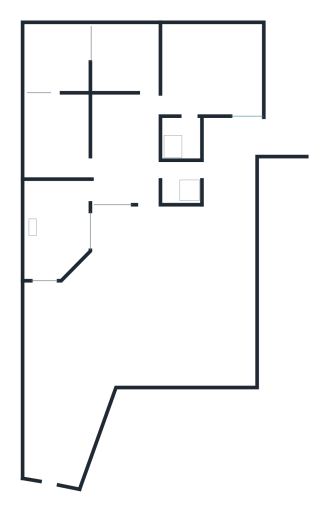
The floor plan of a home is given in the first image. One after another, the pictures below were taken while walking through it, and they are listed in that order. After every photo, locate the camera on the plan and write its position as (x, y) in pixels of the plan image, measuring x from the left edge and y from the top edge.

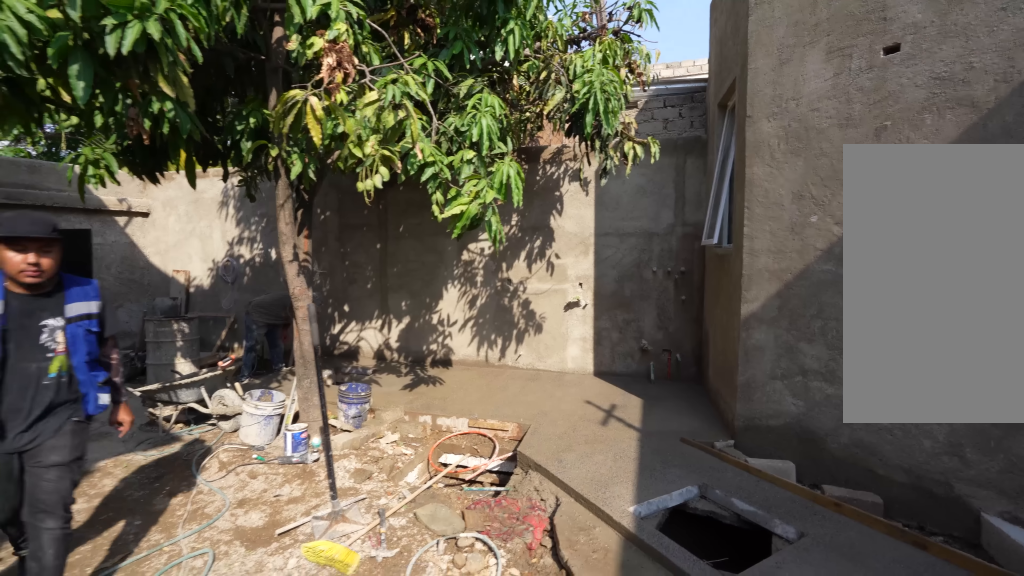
(146, 338)
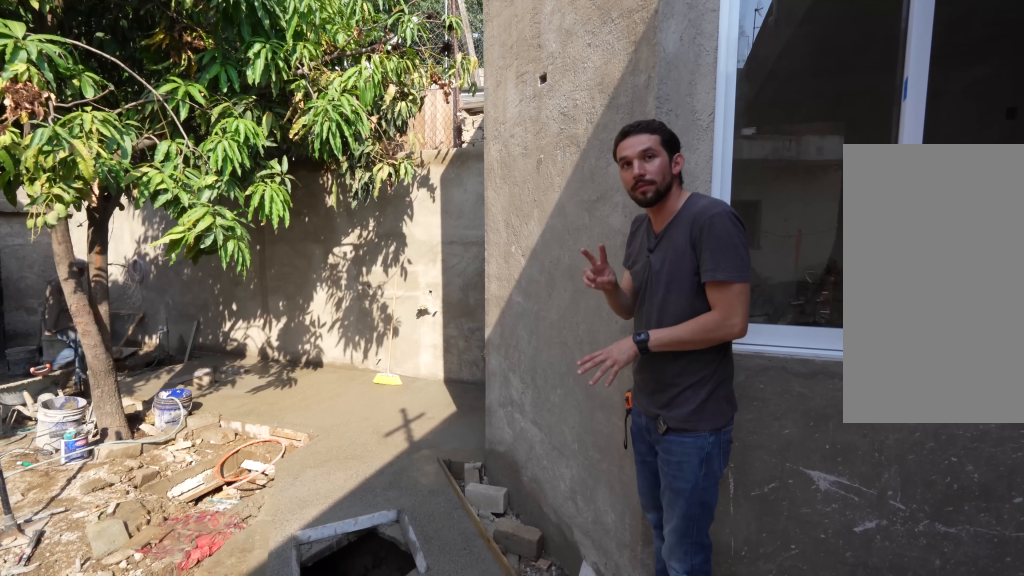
(126, 250)
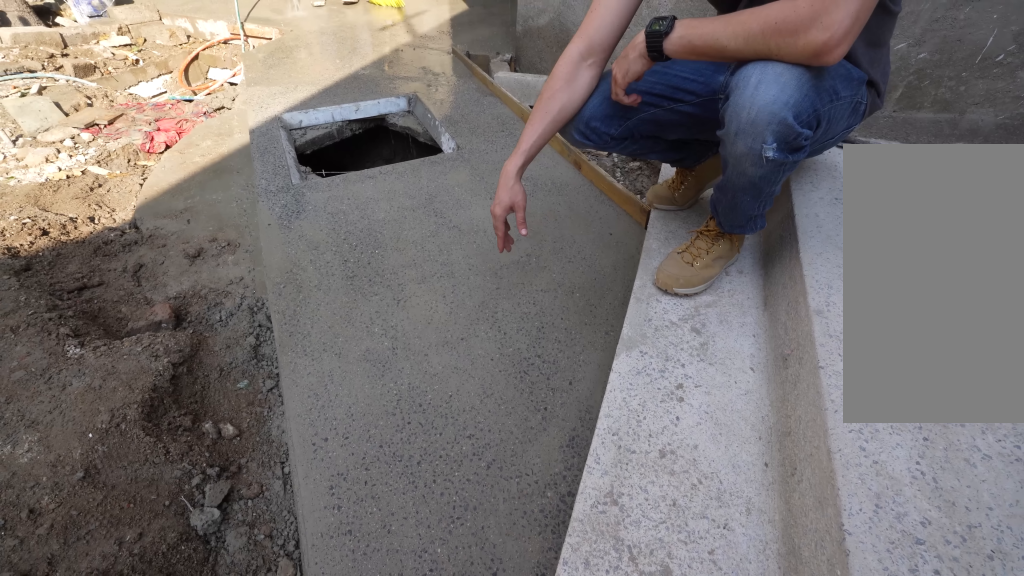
(126, 257)
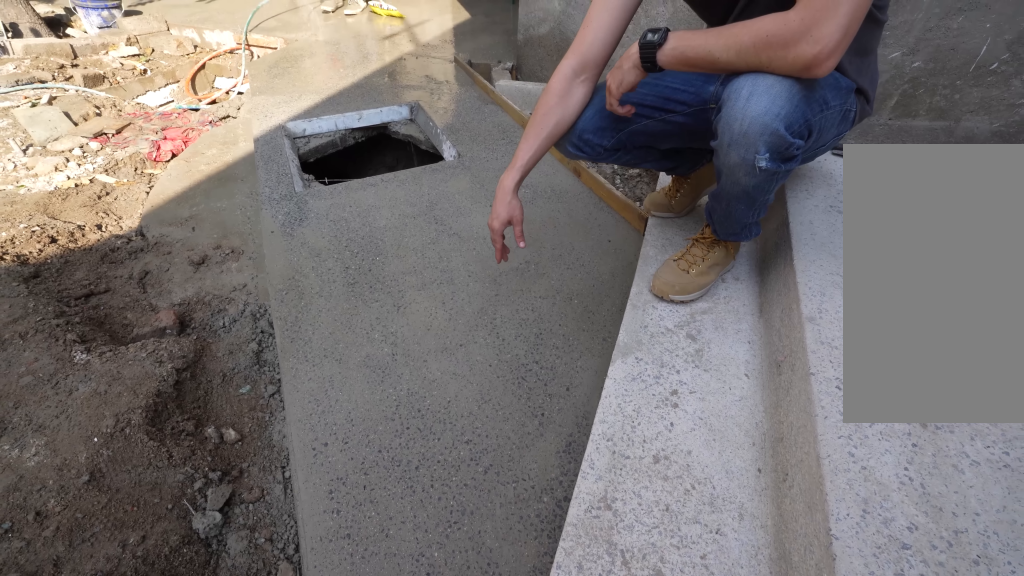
(126, 257)
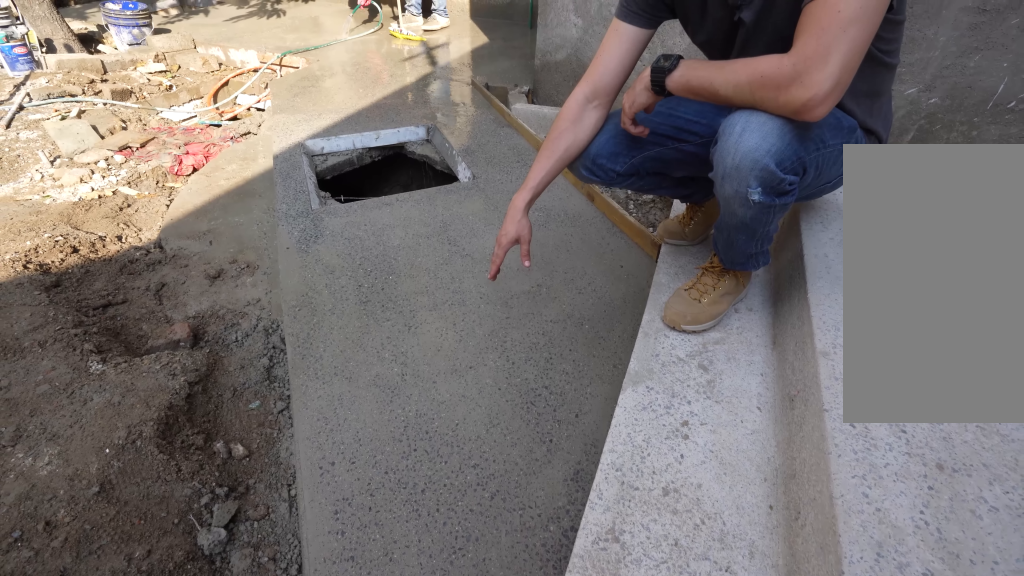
(126, 258)
